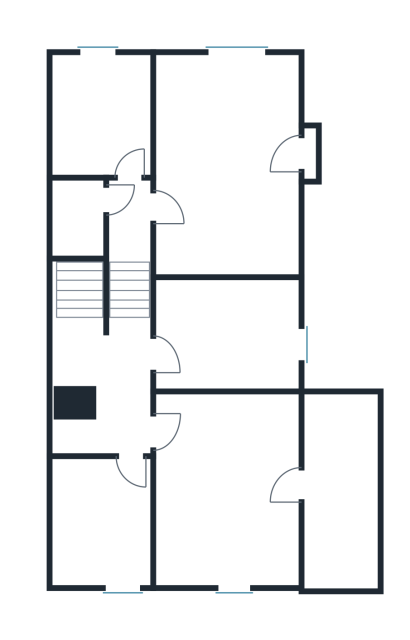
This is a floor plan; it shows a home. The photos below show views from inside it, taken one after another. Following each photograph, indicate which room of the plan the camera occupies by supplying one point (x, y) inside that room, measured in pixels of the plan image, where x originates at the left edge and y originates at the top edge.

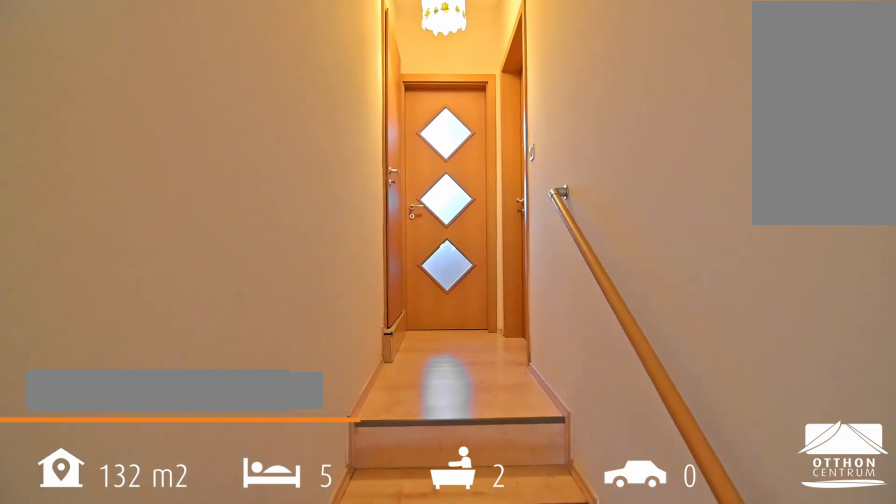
(126, 369)
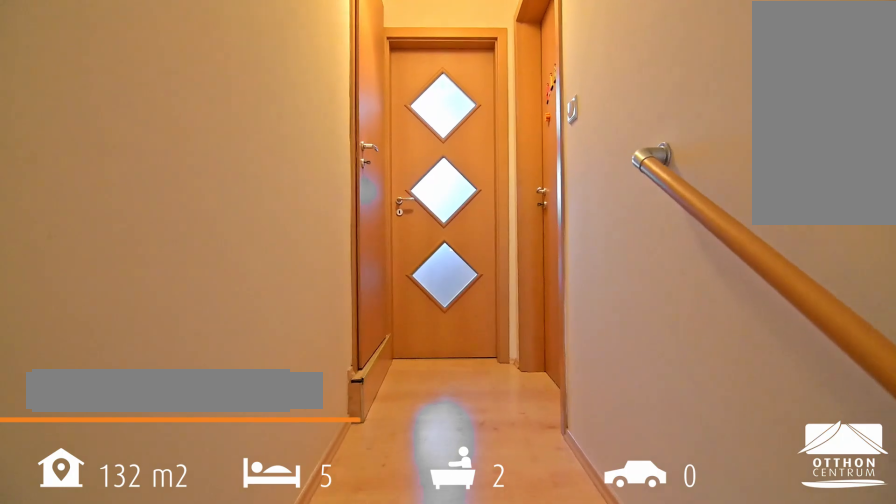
(125, 369)
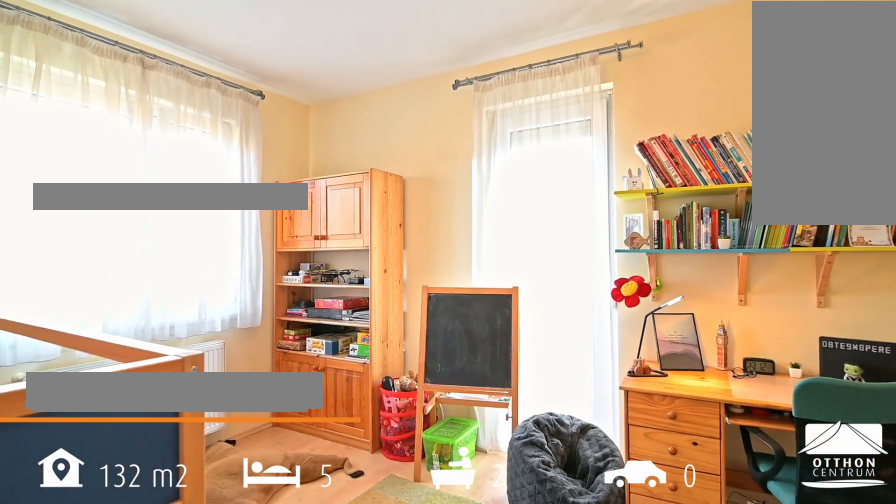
(225, 169)
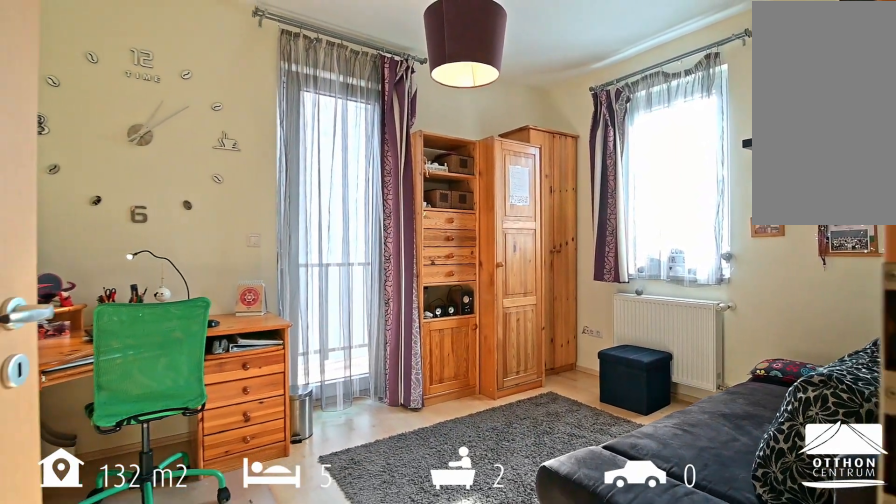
(225, 495)
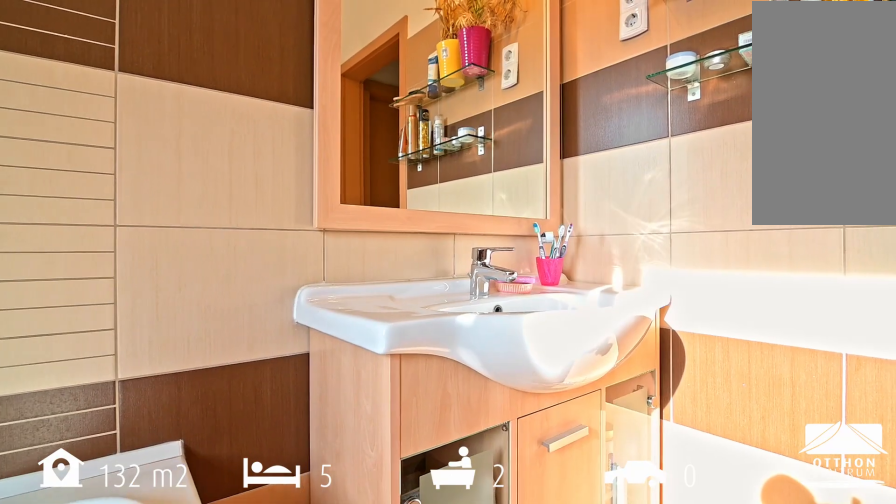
(104, 525)
